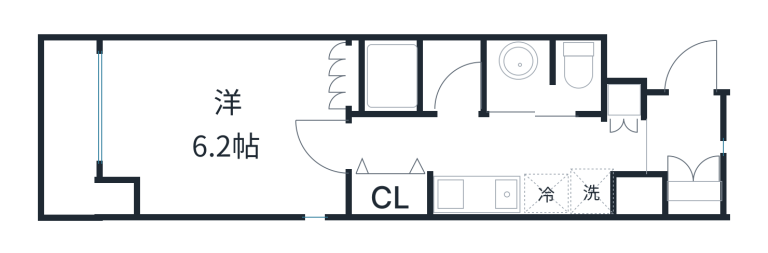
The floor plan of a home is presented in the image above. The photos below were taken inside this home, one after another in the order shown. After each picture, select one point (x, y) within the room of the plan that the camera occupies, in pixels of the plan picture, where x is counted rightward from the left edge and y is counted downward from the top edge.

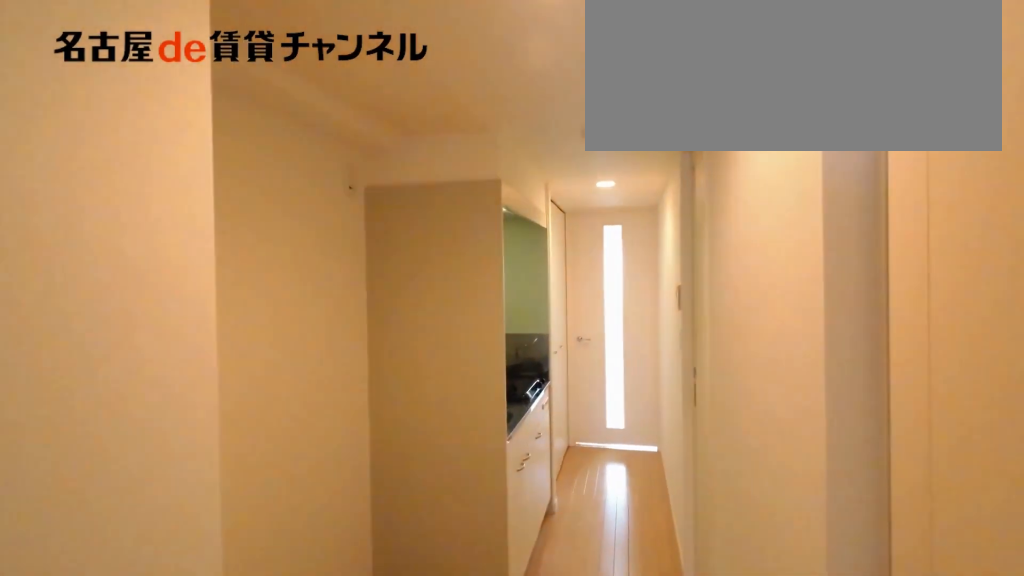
(683, 147)
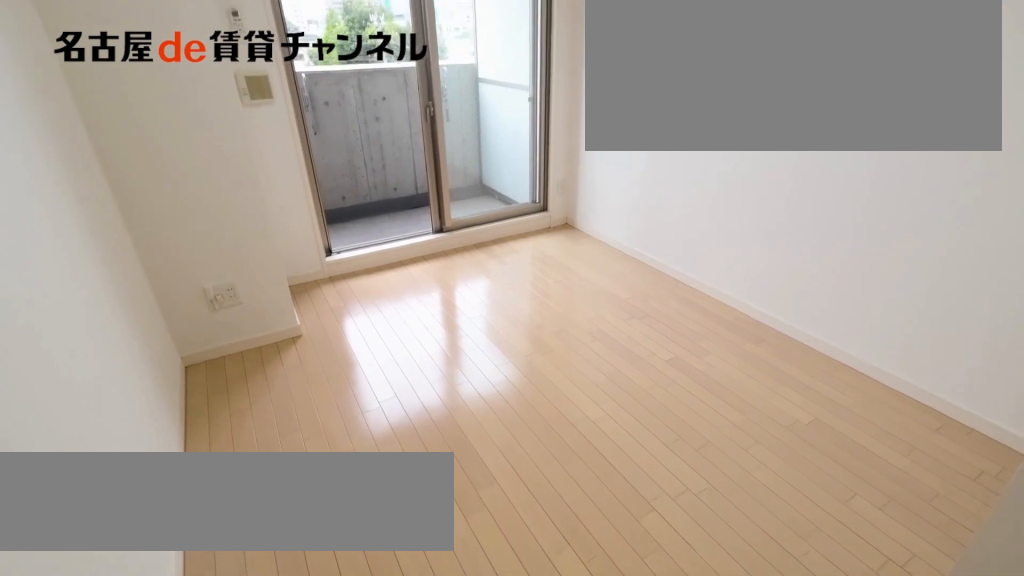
(224, 126)
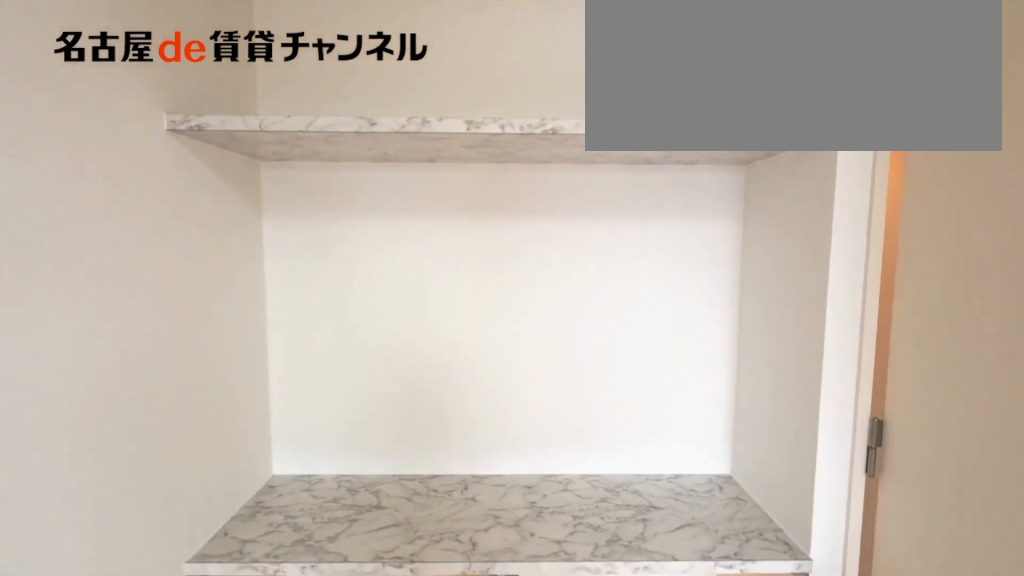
(224, 126)
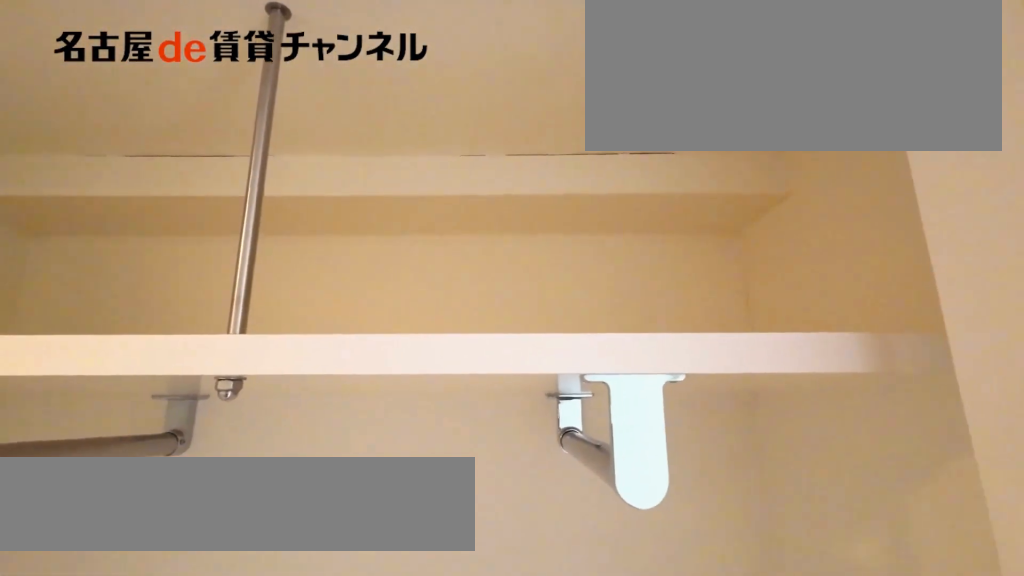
(392, 193)
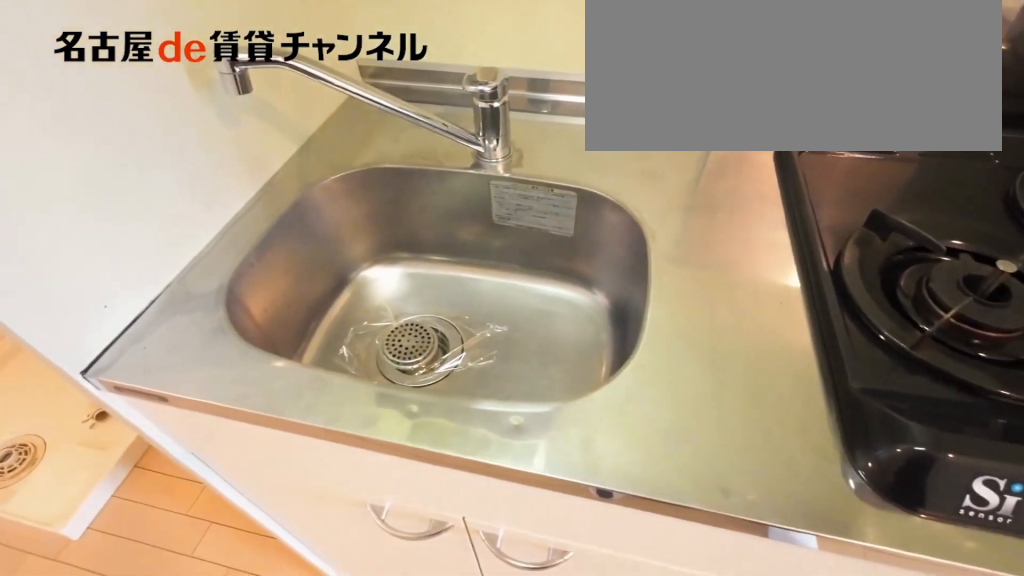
(497, 194)
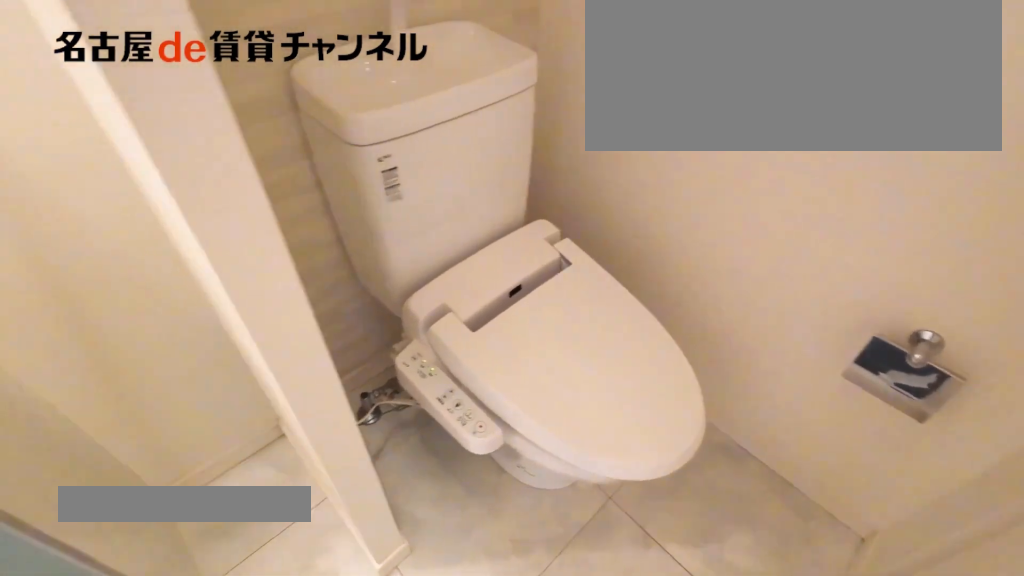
(544, 77)
